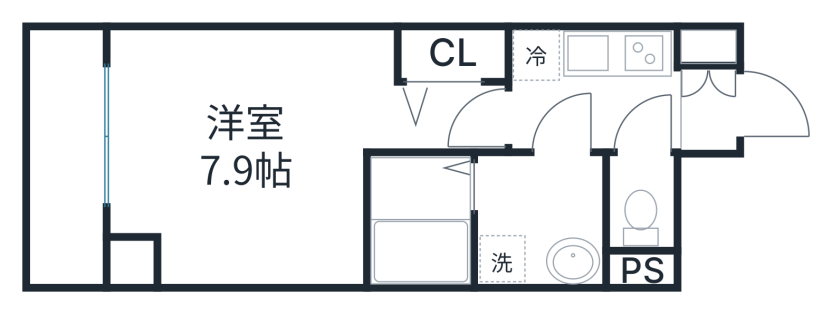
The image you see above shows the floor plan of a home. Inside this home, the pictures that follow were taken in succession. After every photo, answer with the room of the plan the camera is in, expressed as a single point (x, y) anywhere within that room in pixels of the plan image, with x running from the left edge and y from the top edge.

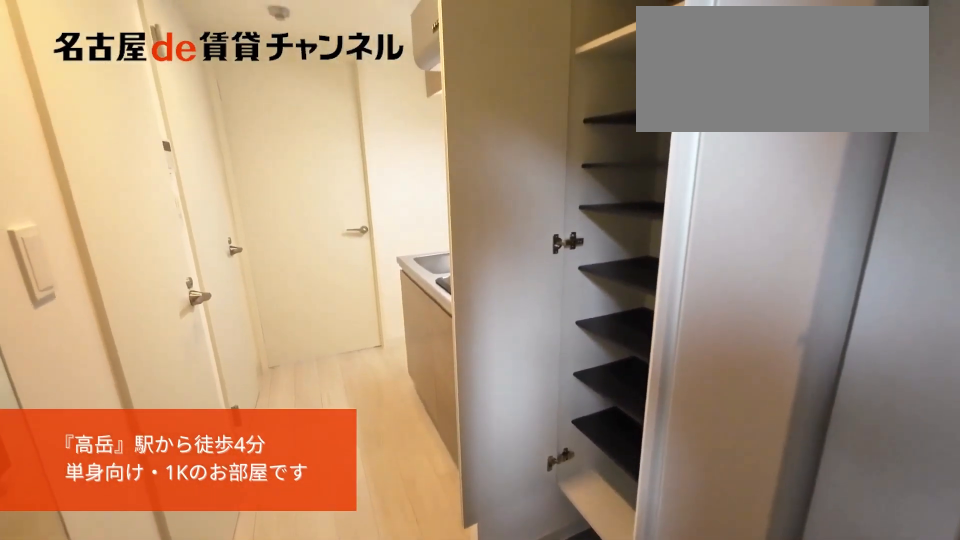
(708, 89)
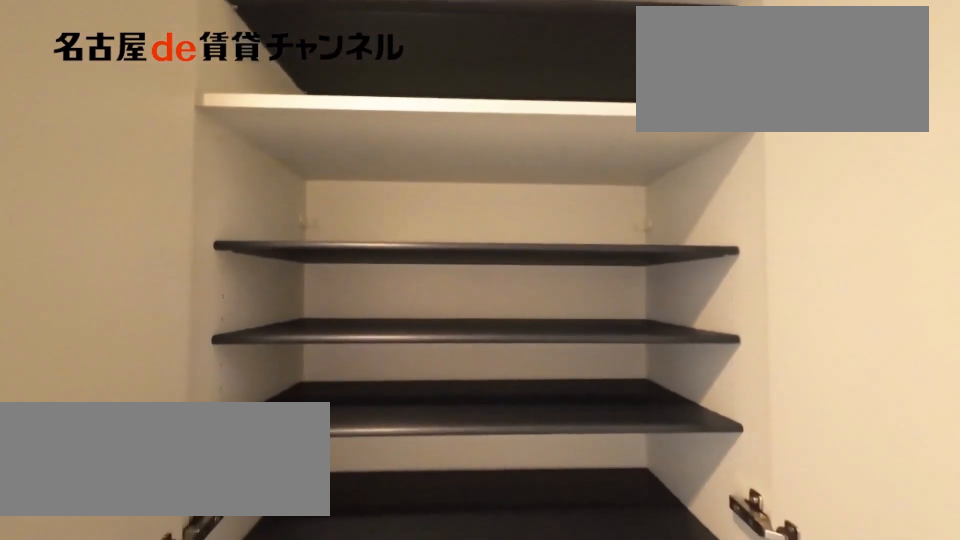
(708, 89)
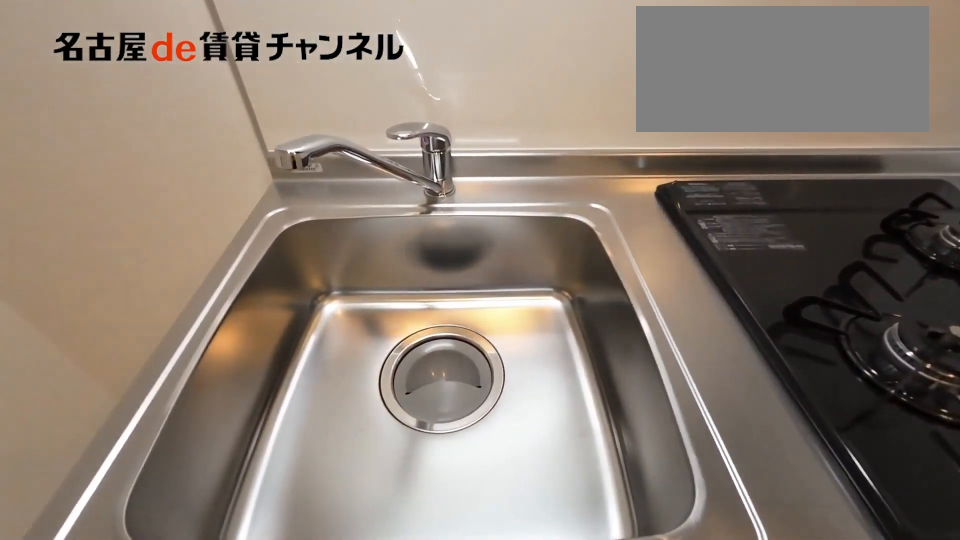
(593, 69)
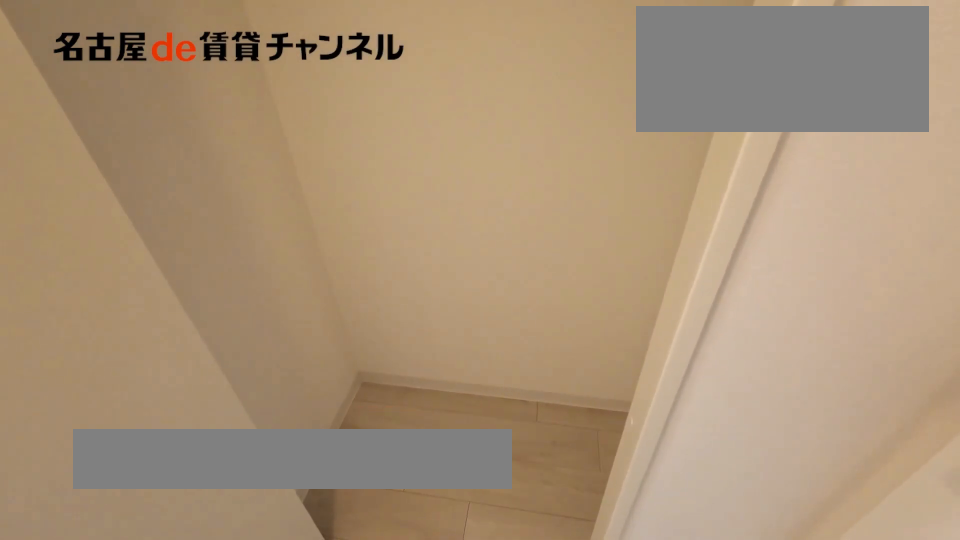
(453, 54)
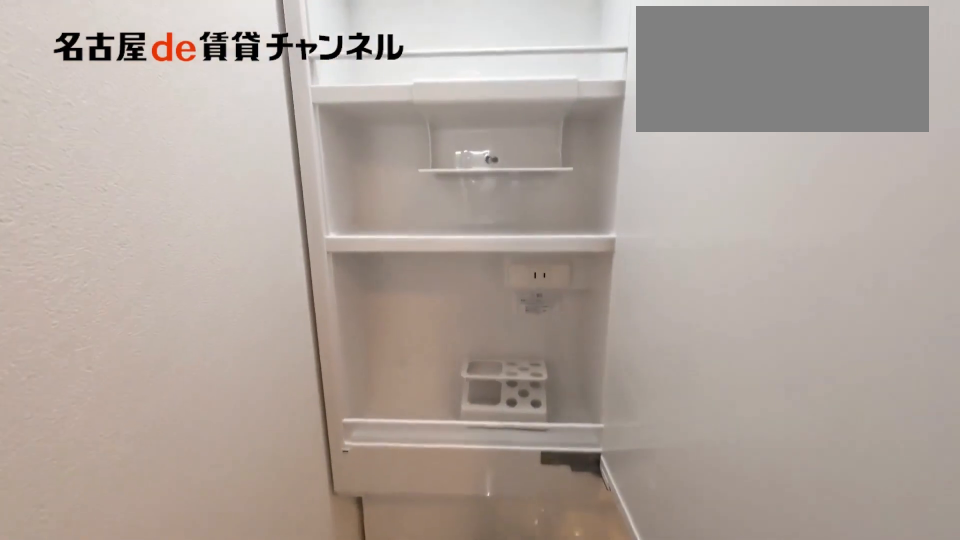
(539, 219)
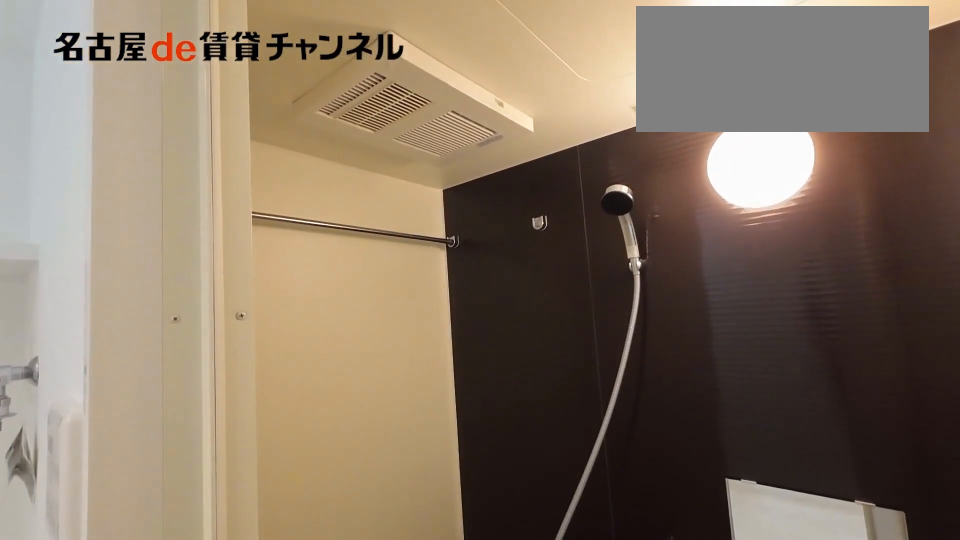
(421, 221)
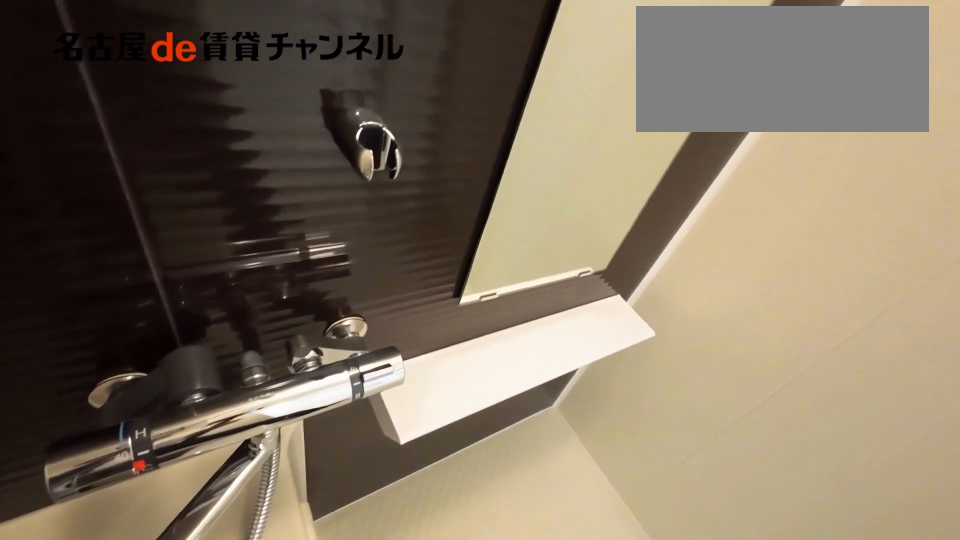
(421, 221)
